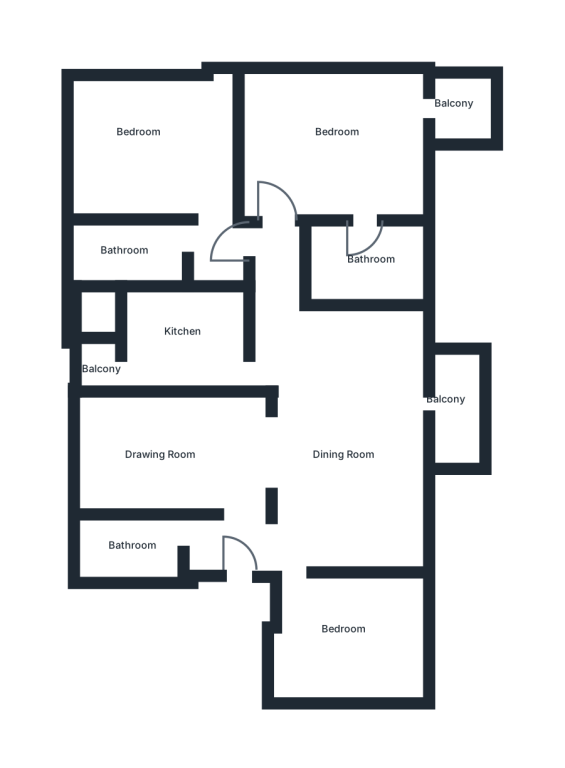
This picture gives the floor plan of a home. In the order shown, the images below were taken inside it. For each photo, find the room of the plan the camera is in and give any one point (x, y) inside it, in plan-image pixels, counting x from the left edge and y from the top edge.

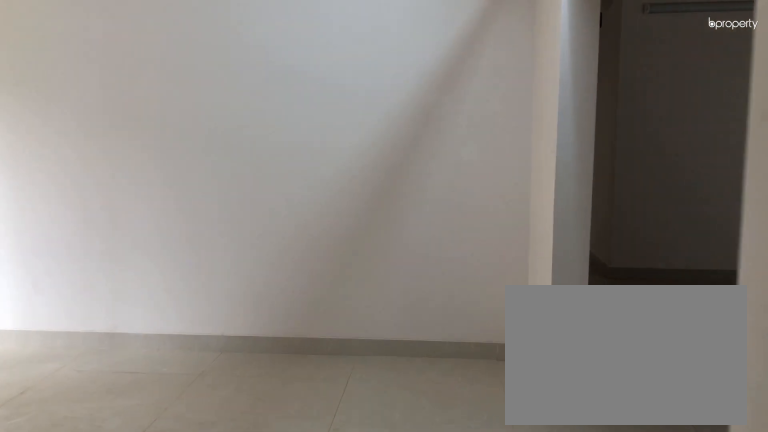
(172, 459)
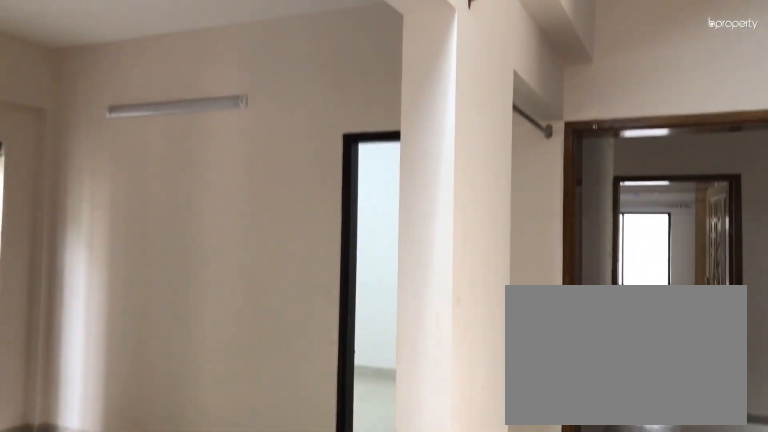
(172, 459)
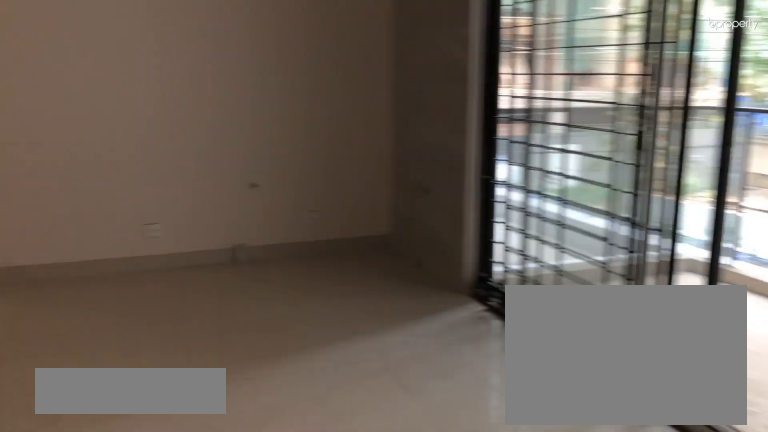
(360, 474)
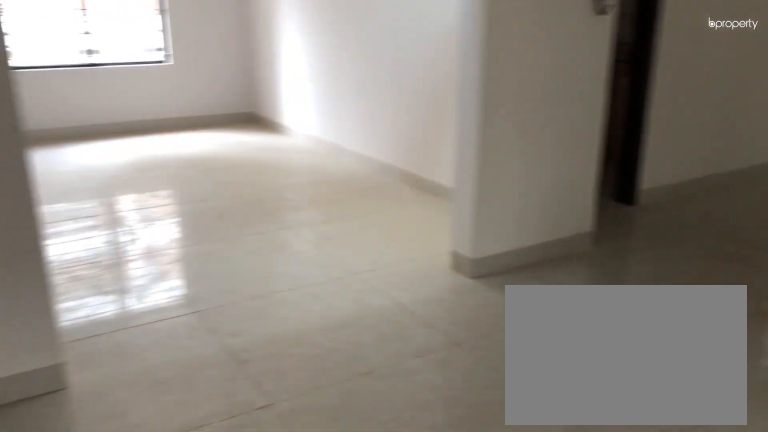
(360, 474)
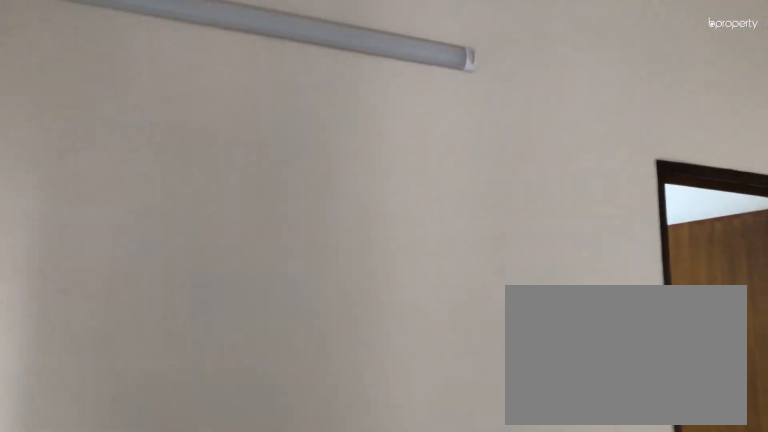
(360, 474)
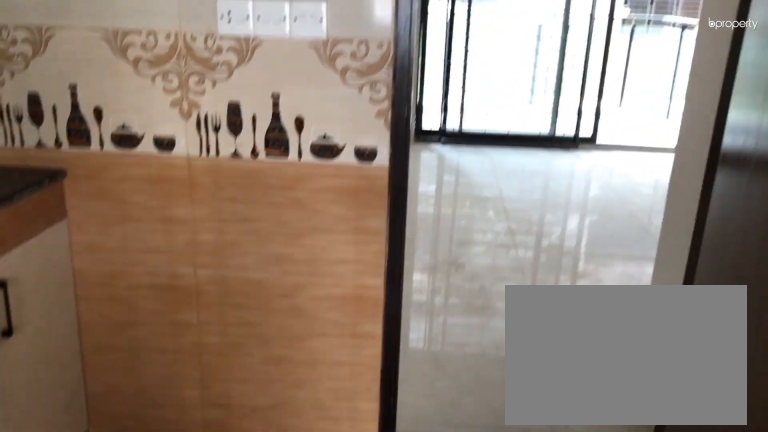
(200, 351)
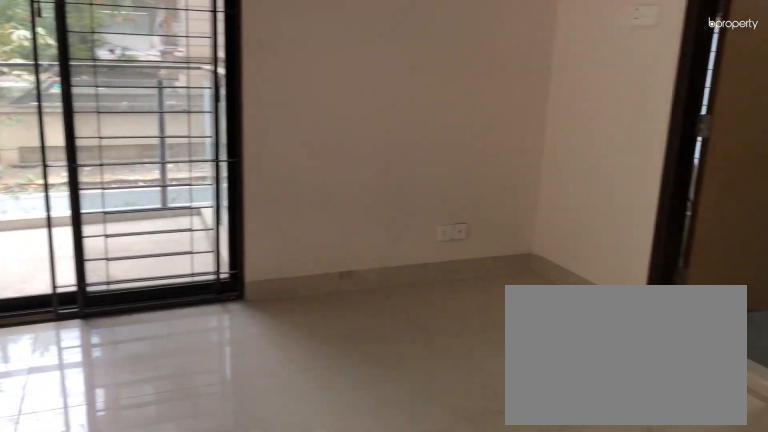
(346, 134)
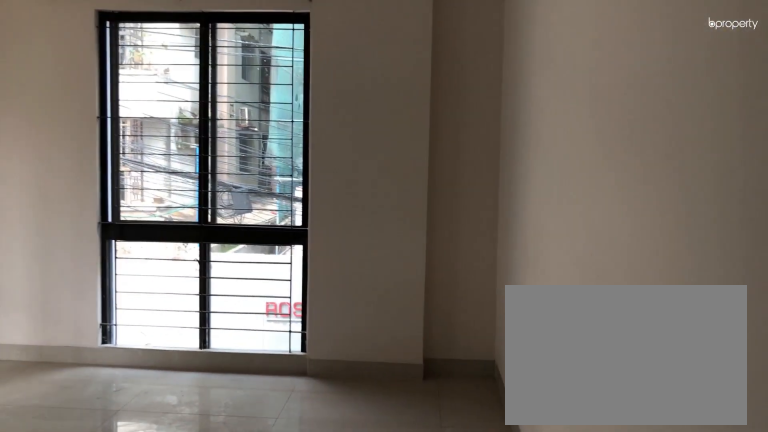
(172, 155)
